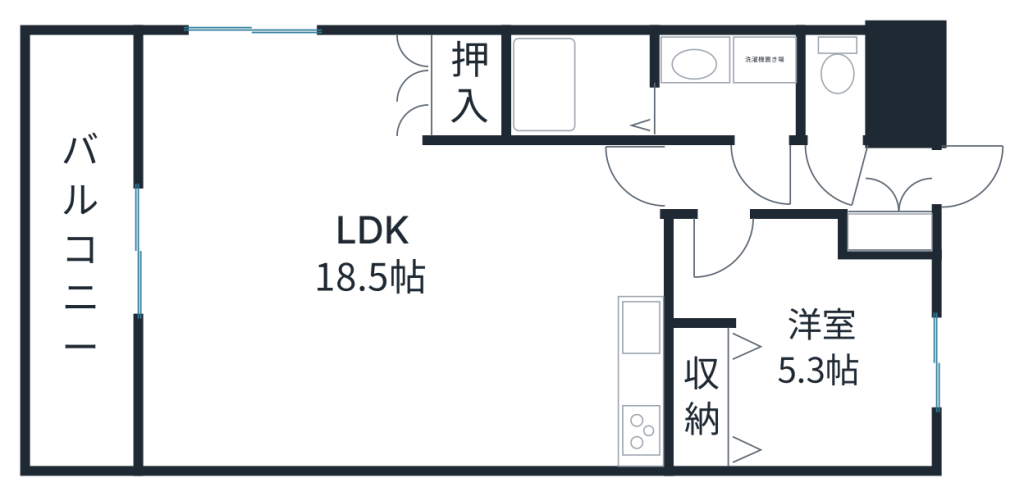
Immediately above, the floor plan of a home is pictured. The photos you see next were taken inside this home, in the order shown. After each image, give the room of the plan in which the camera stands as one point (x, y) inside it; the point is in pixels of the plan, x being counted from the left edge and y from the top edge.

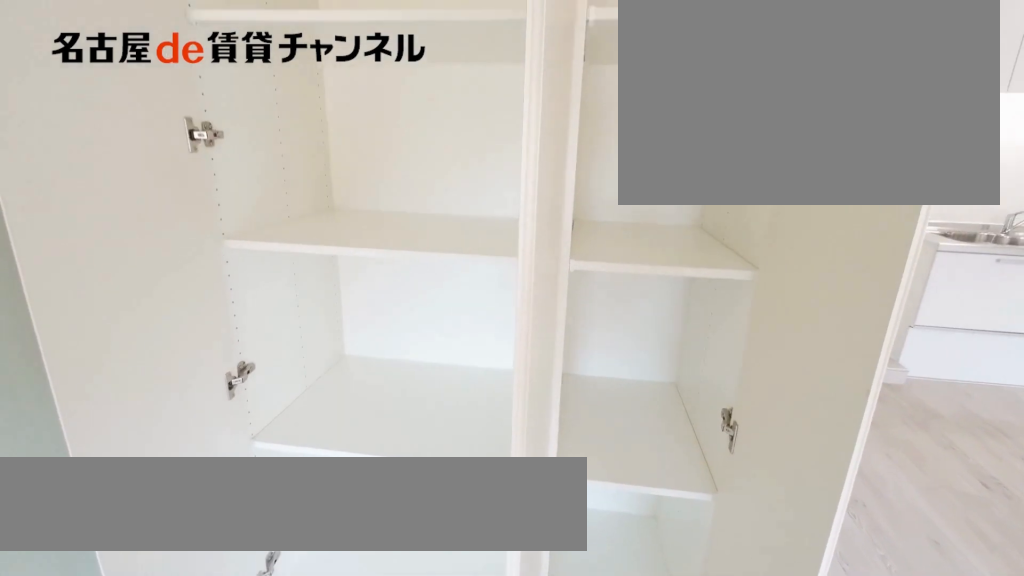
(462, 86)
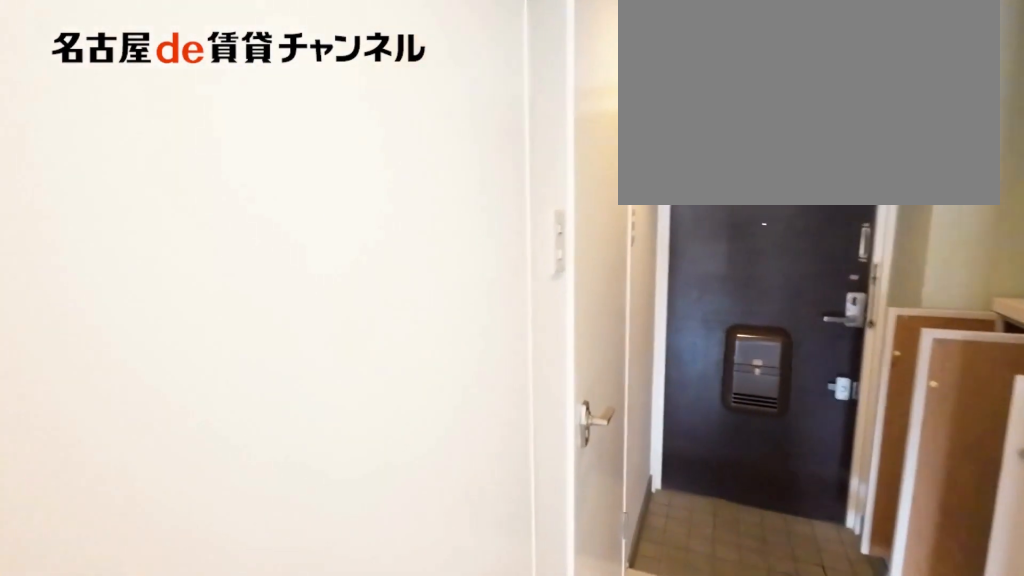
(761, 177)
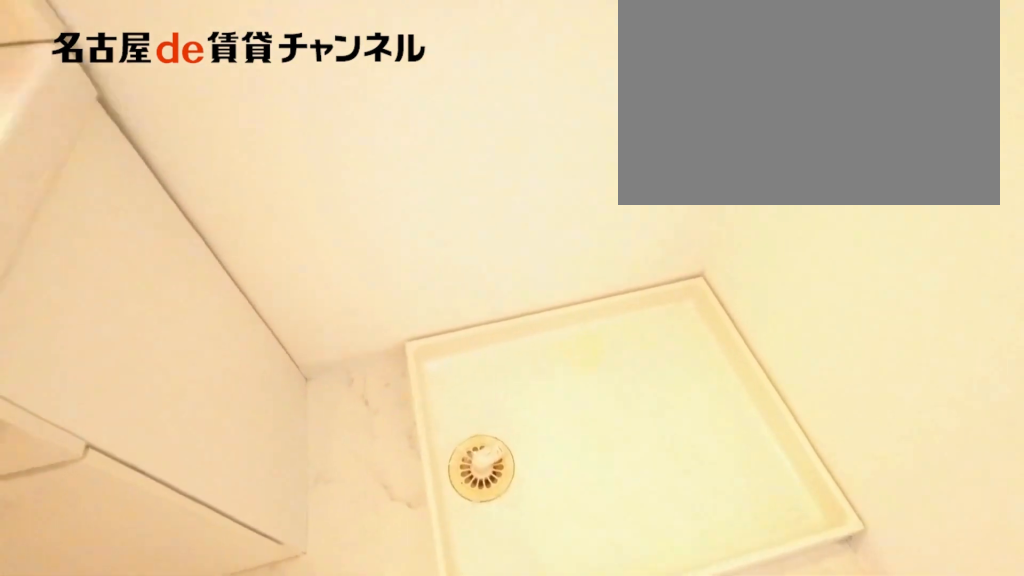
(728, 83)
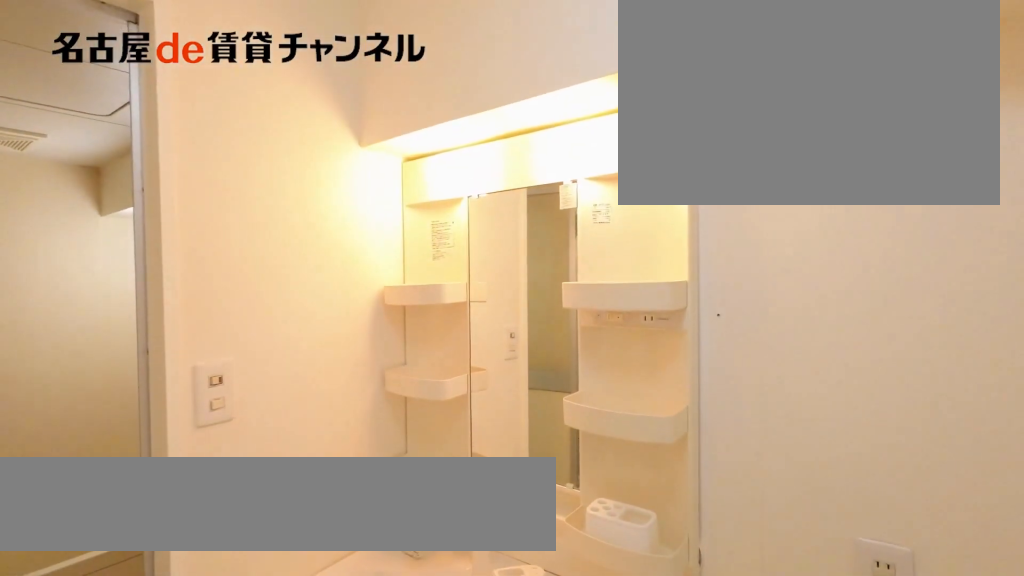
(728, 83)
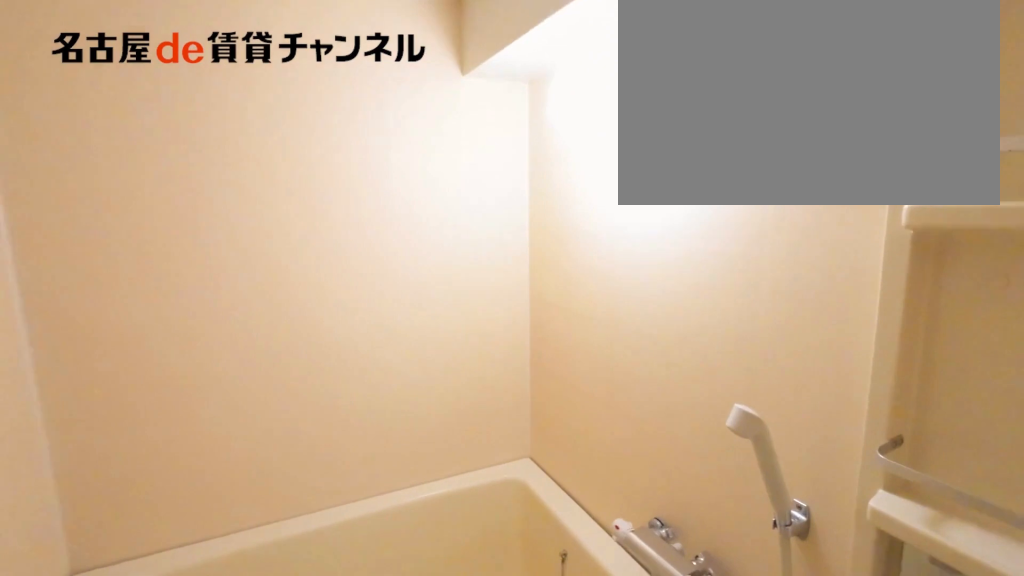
(582, 86)
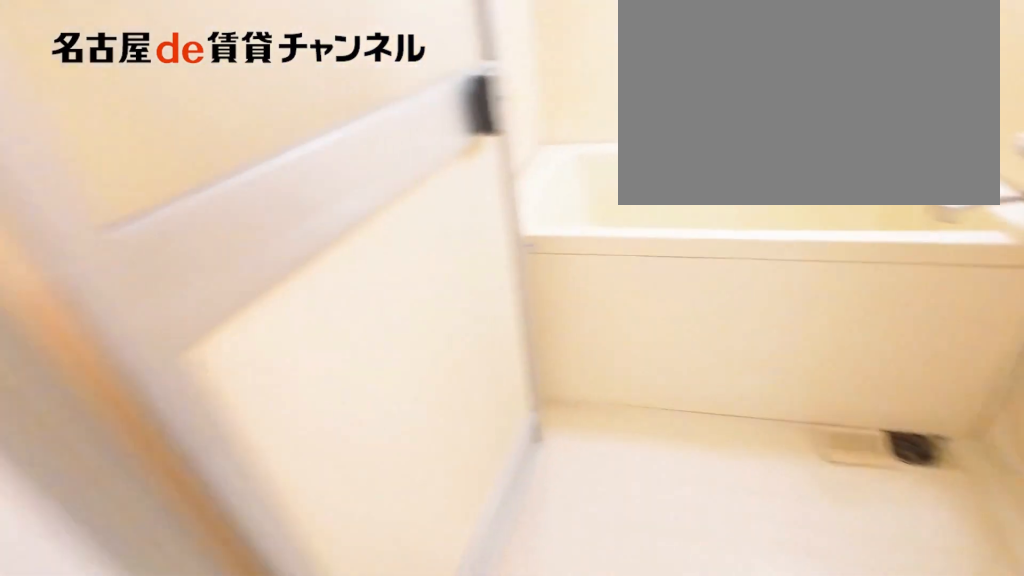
(582, 86)
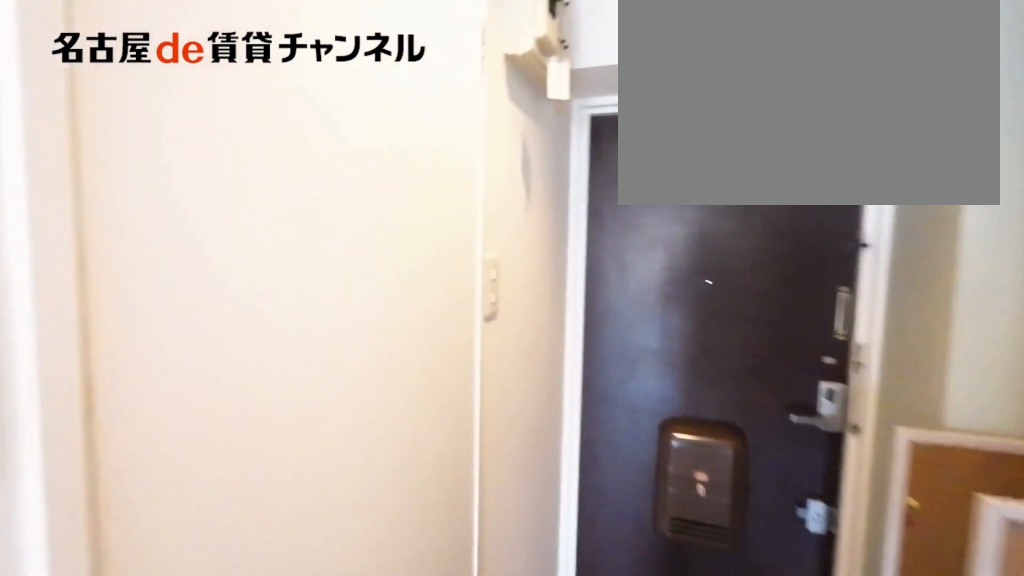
(768, 177)
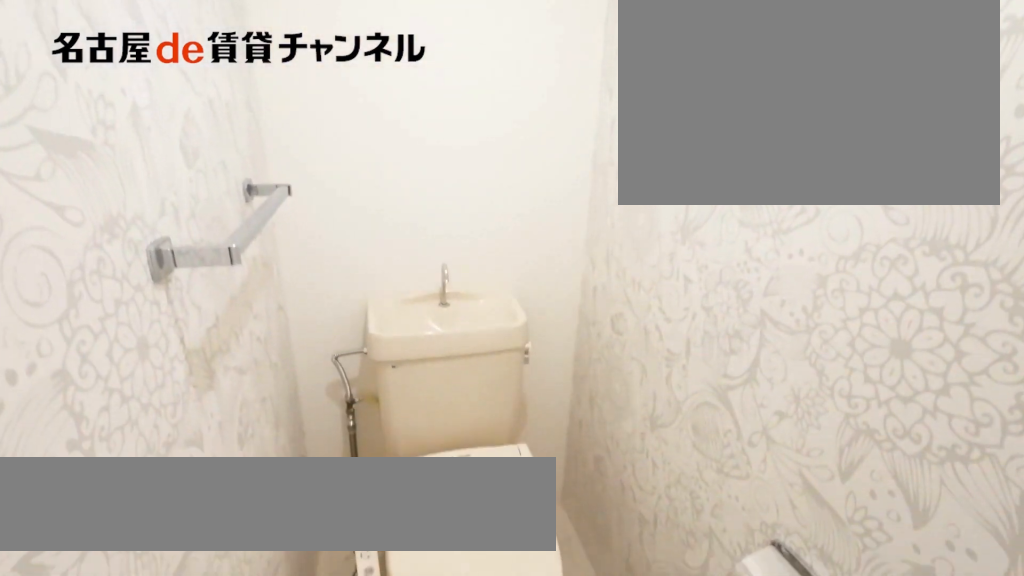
(840, 83)
